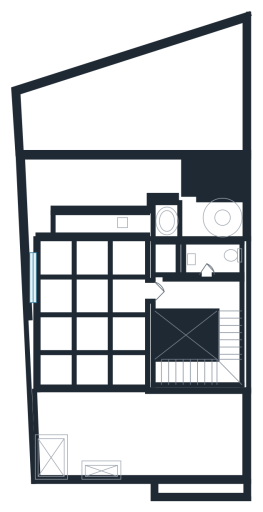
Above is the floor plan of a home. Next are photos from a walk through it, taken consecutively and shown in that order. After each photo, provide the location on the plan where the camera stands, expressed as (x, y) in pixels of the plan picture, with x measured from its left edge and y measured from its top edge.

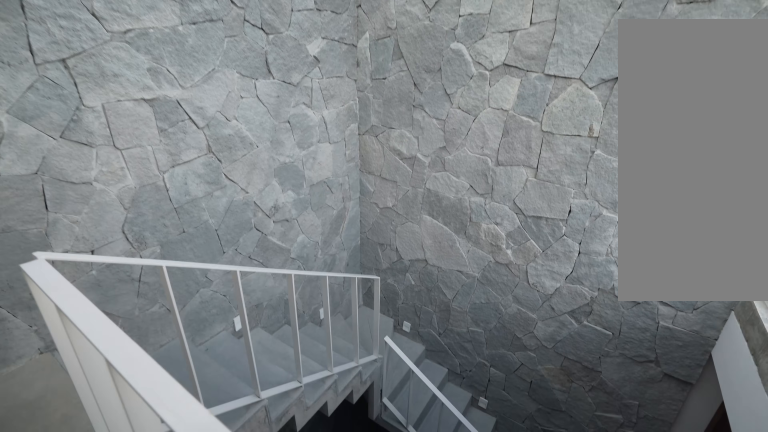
(181, 293)
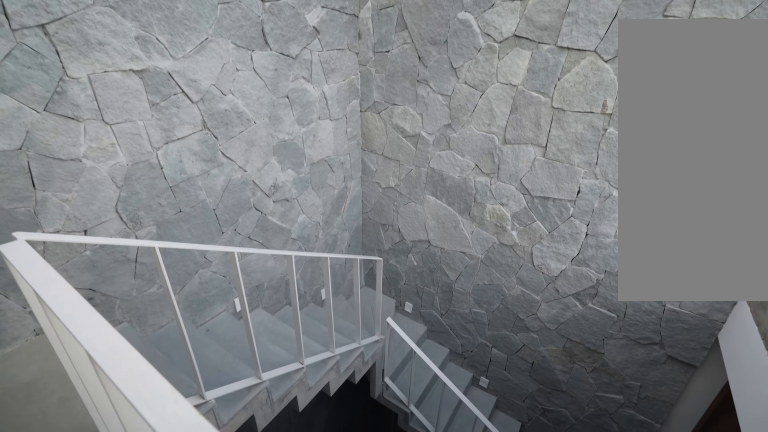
(181, 293)
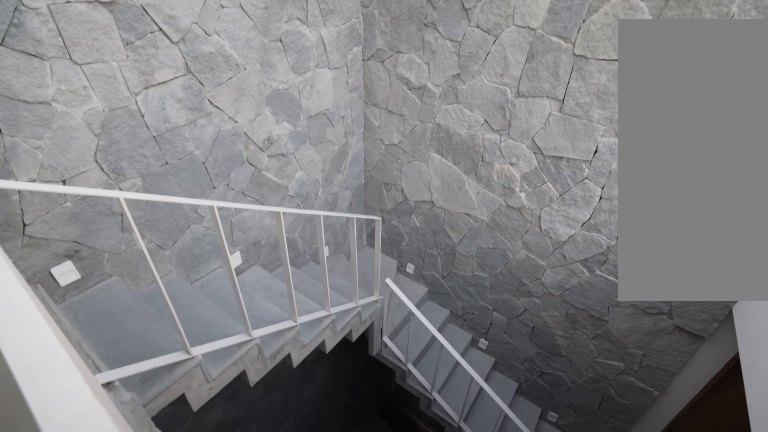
(181, 293)
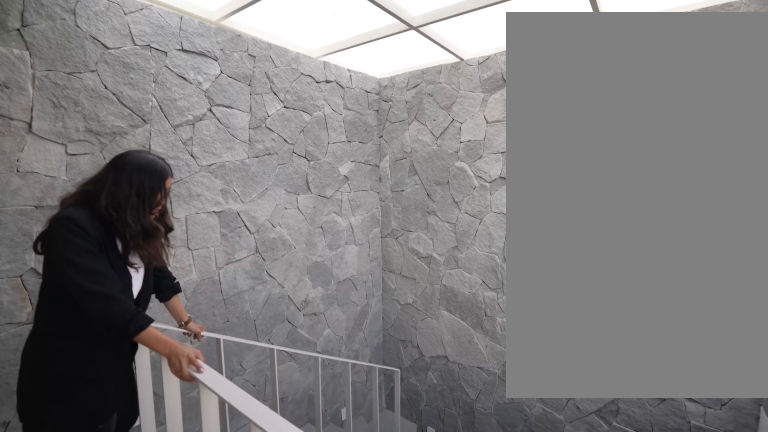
(186, 295)
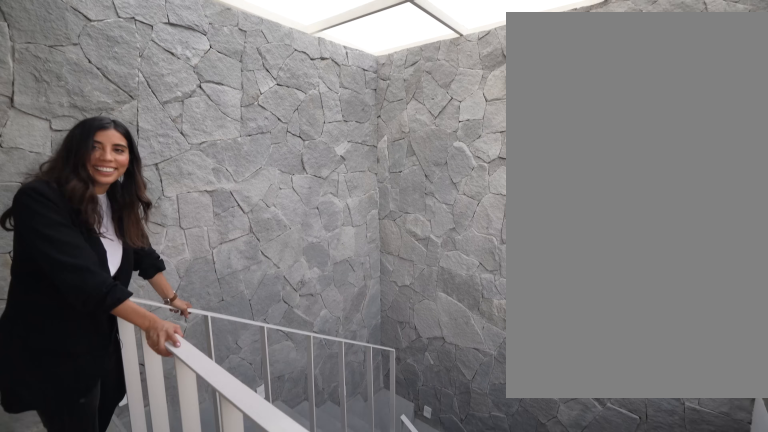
(186, 296)
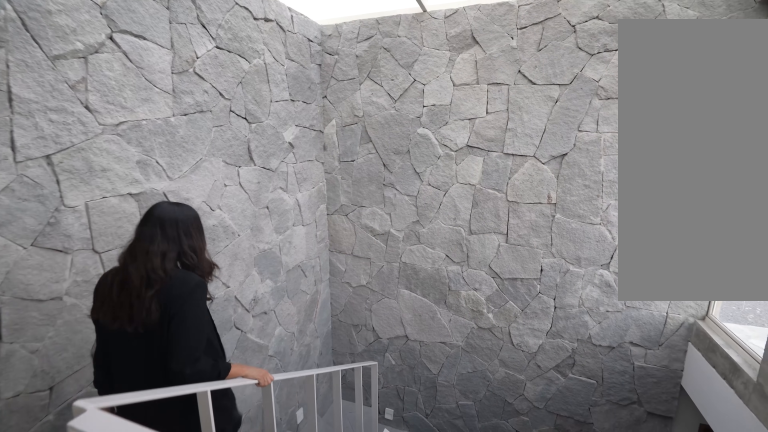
(192, 293)
